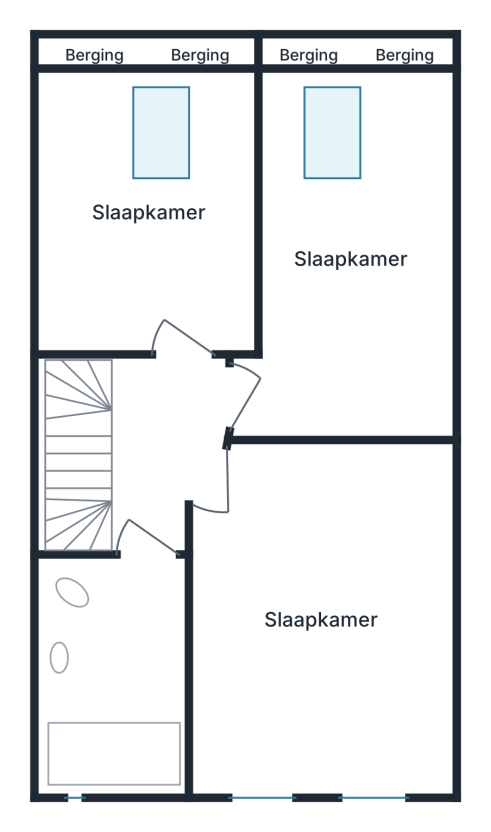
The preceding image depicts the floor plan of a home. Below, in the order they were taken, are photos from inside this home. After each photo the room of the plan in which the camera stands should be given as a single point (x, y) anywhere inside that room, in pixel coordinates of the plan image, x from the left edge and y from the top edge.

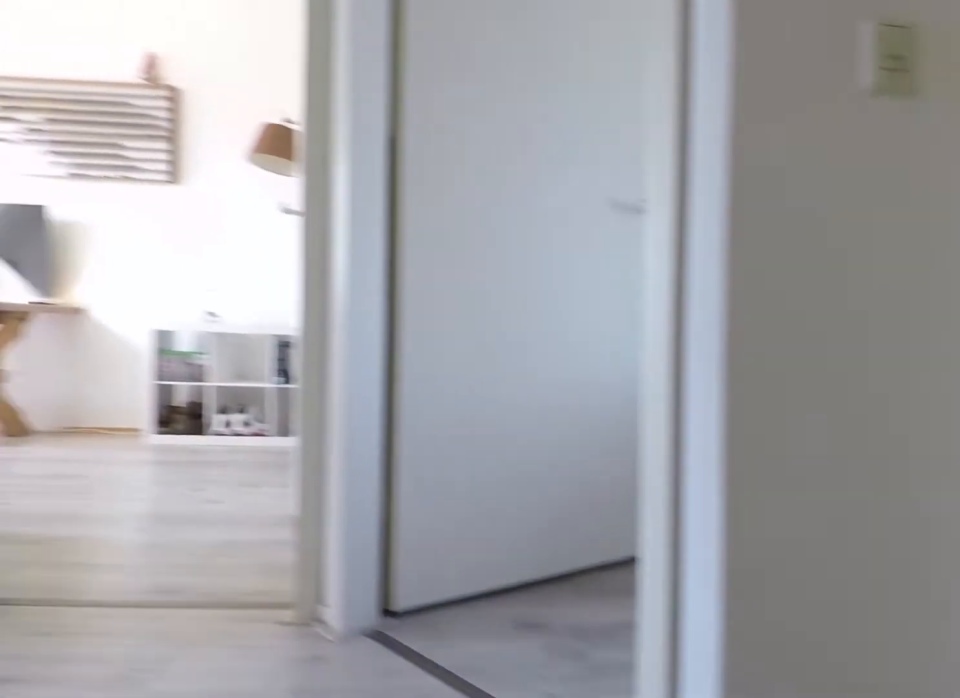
(144, 477)
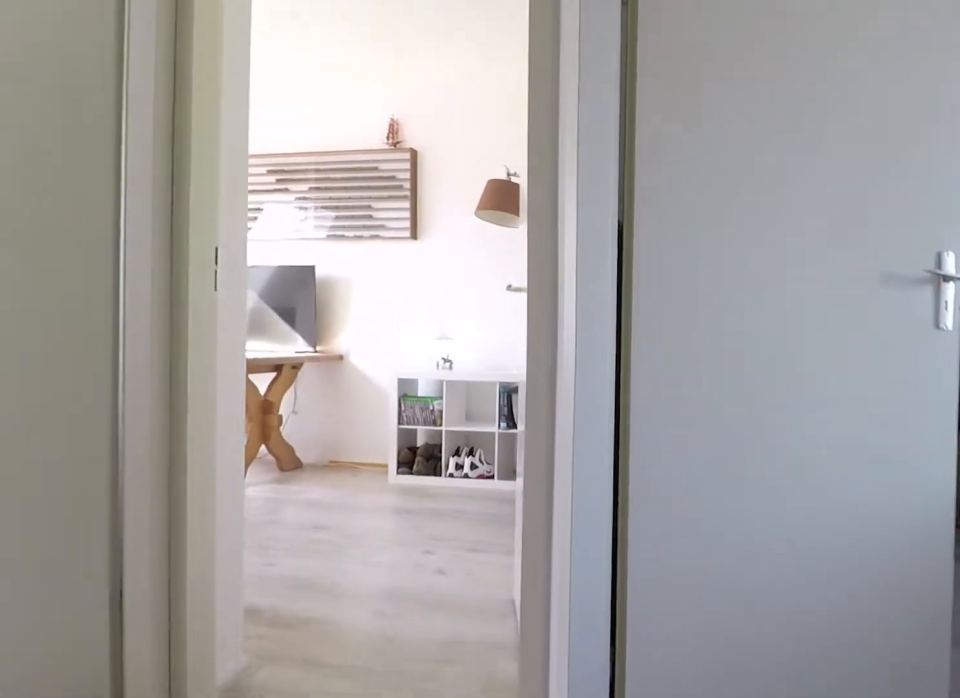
(144, 477)
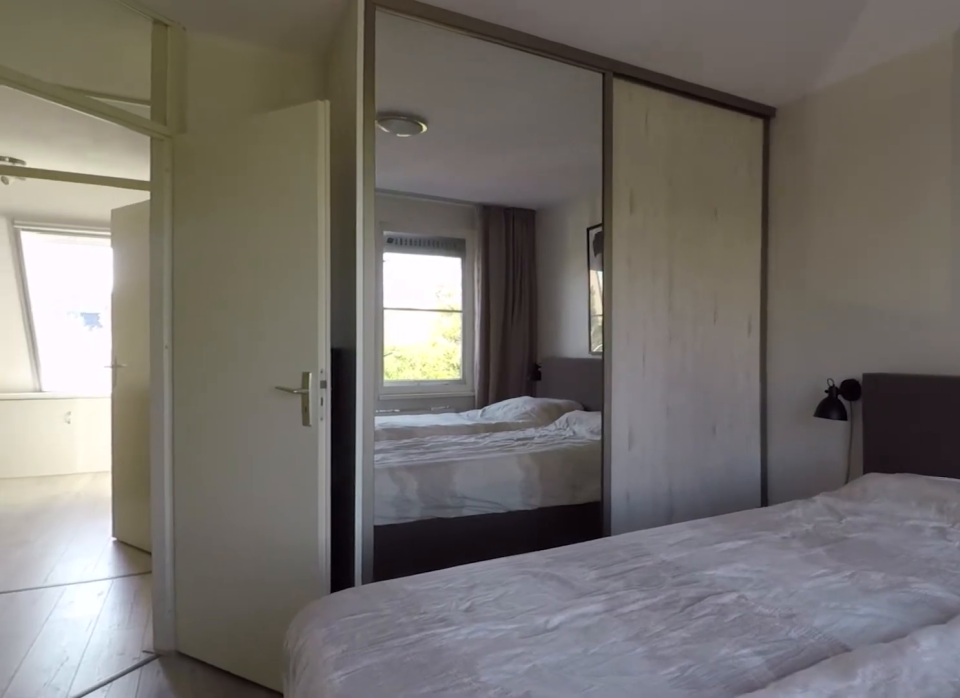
(324, 704)
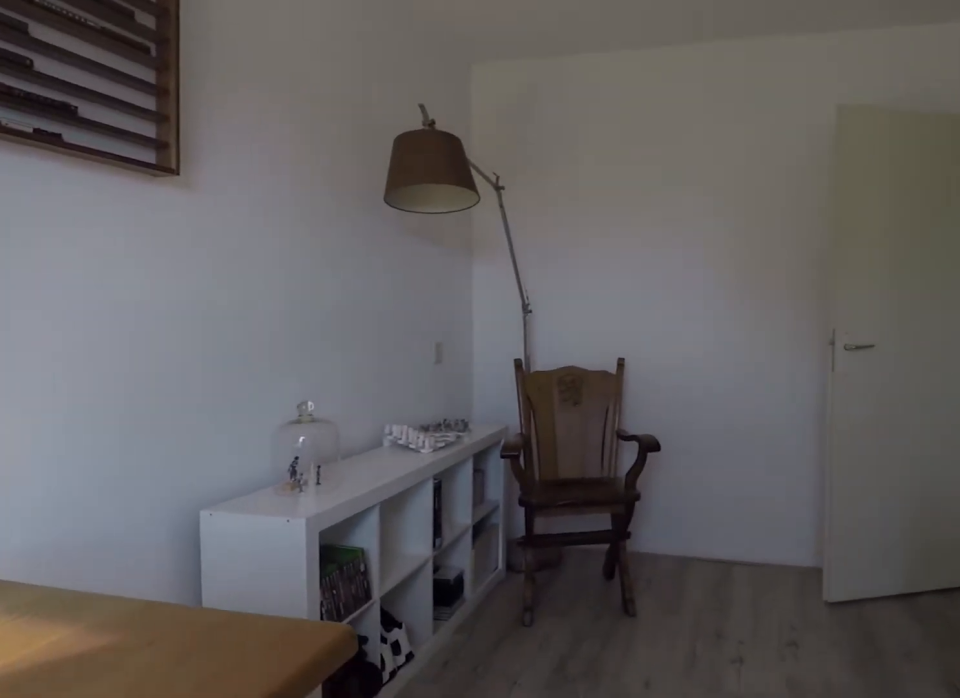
(443, 264)
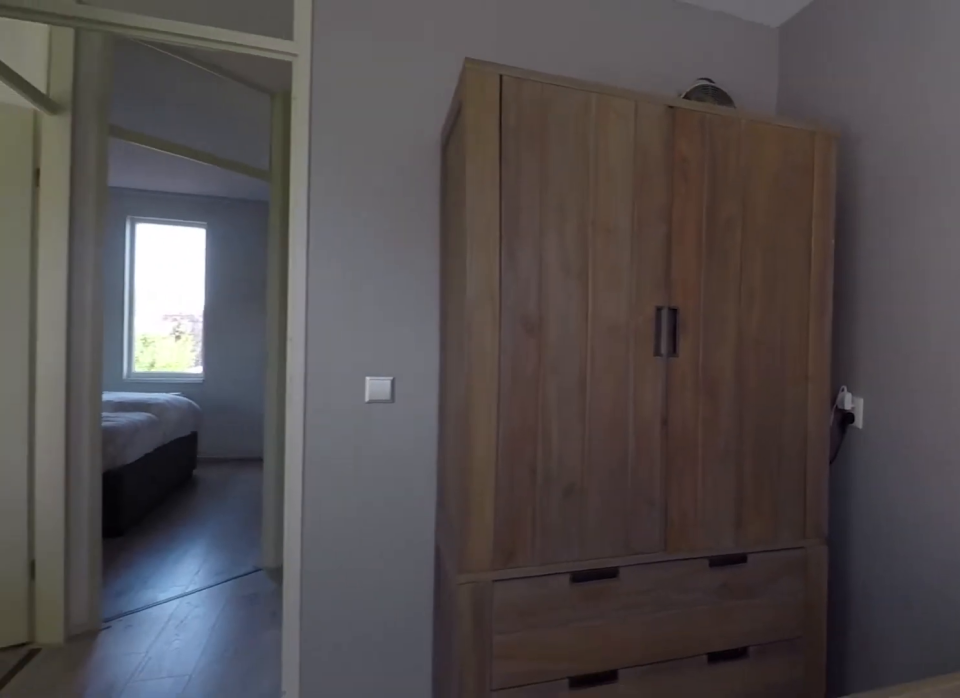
(150, 122)
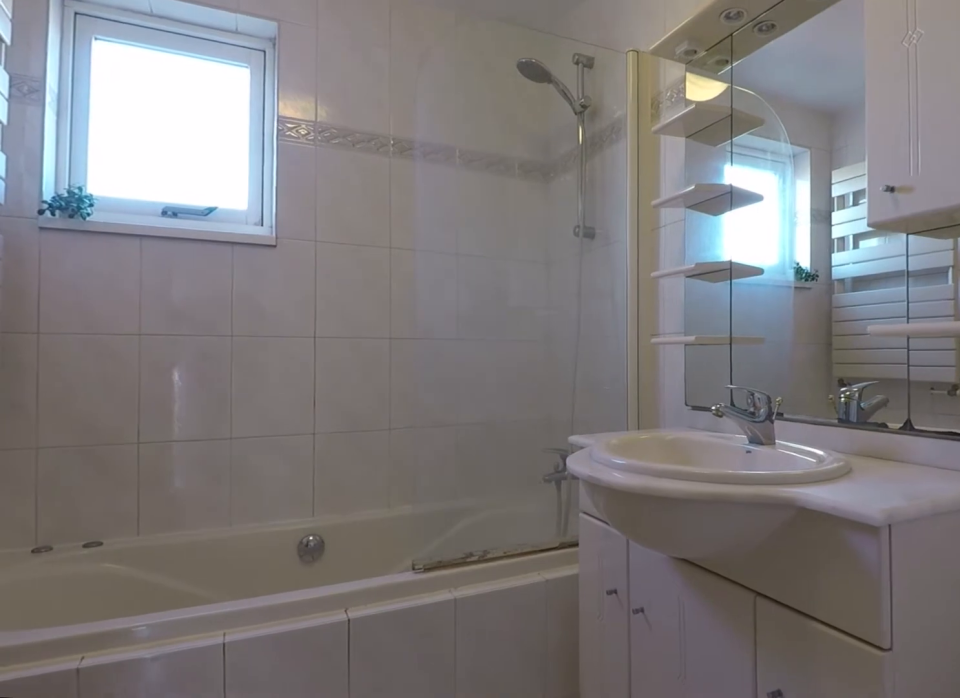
(113, 674)
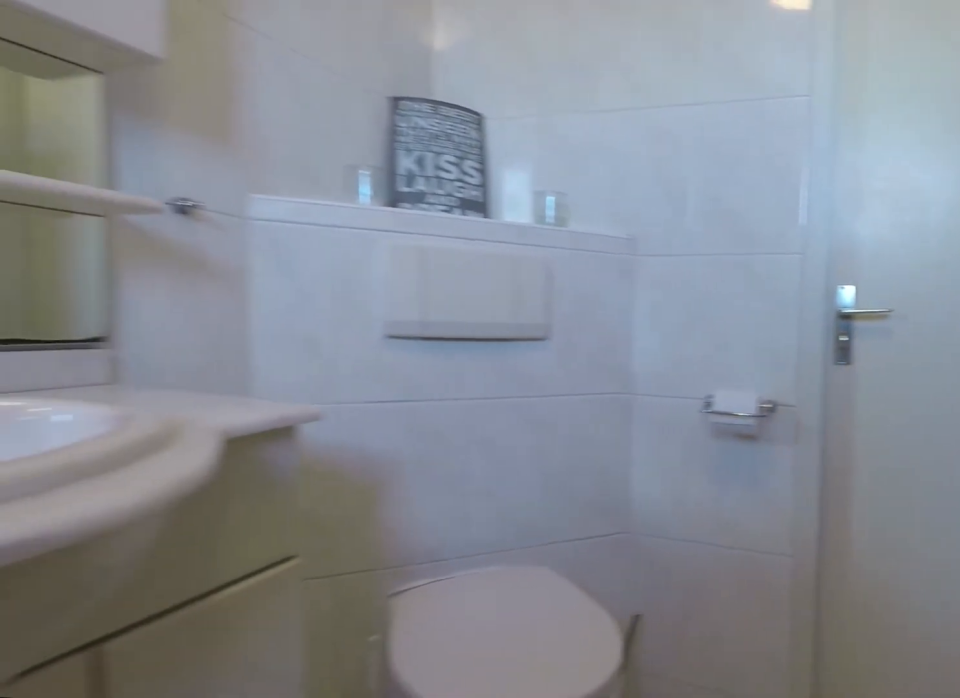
(113, 674)
